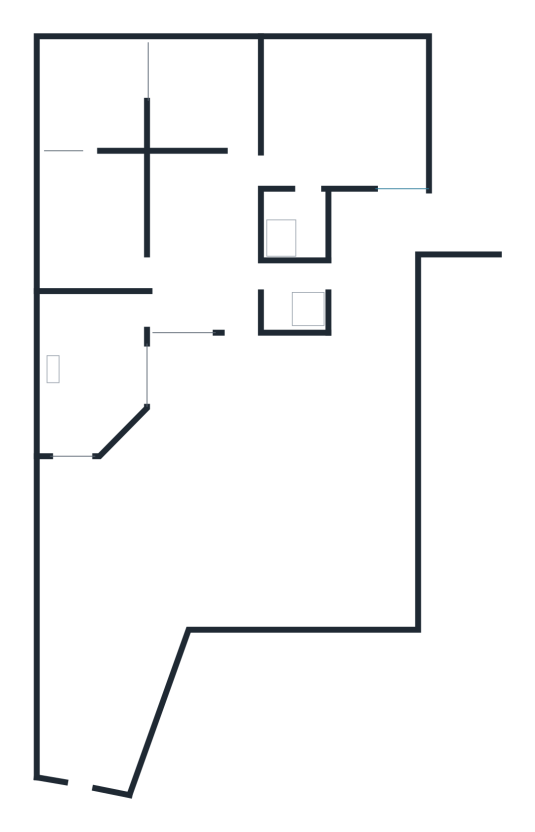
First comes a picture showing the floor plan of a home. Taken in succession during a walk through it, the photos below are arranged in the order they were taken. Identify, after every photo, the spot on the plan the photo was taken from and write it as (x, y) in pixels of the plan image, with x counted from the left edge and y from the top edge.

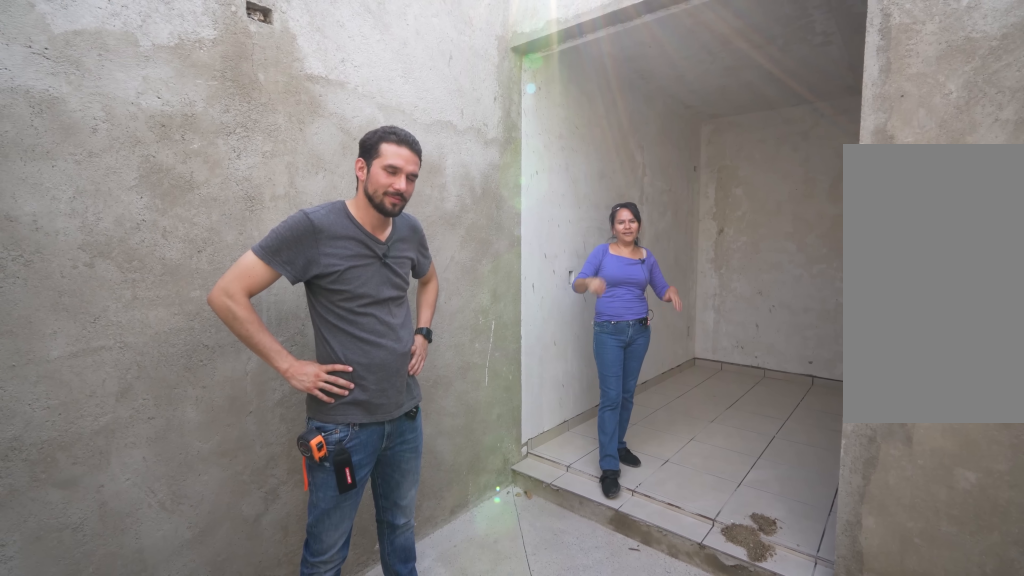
(84, 87)
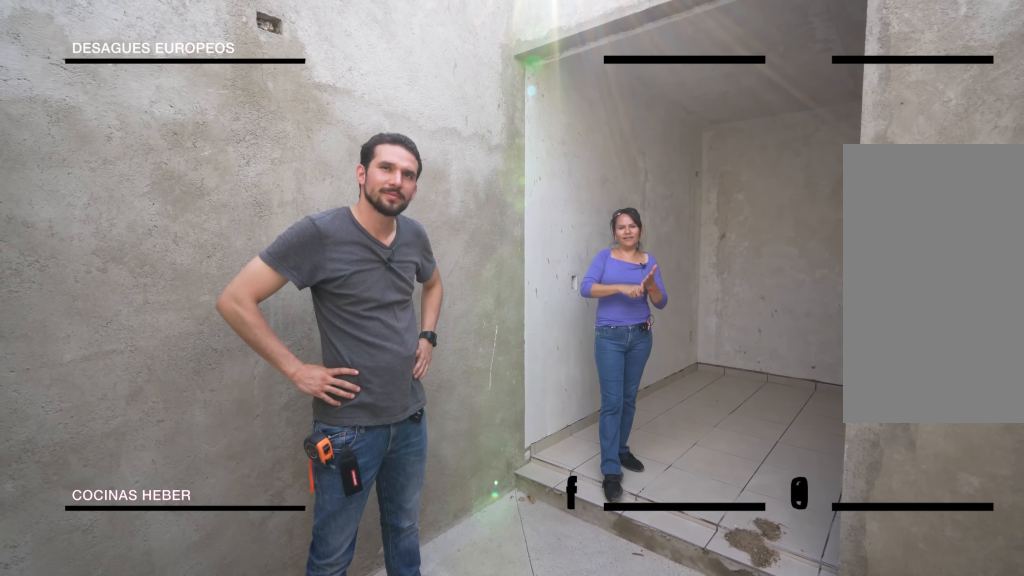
(85, 87)
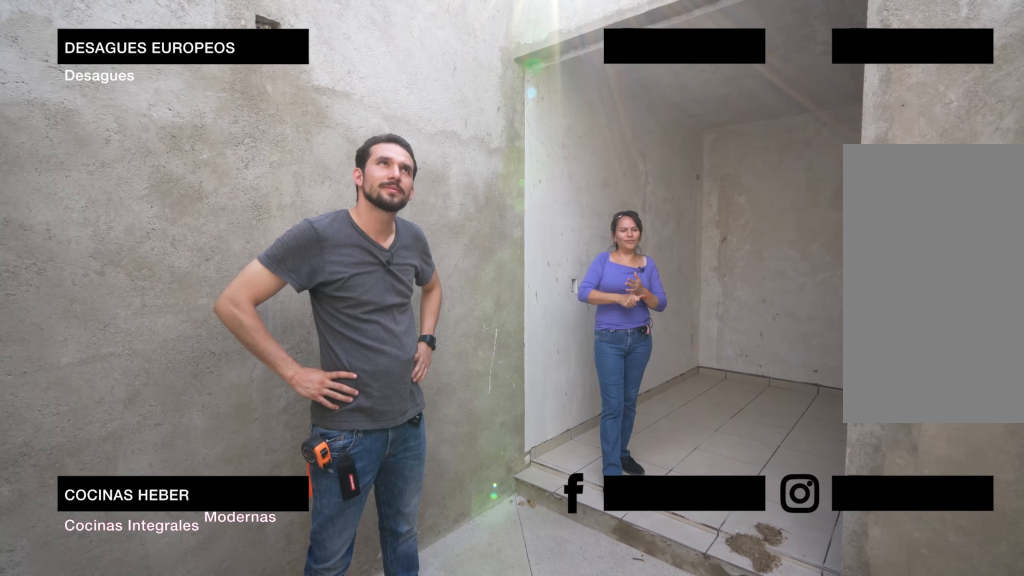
(85, 87)
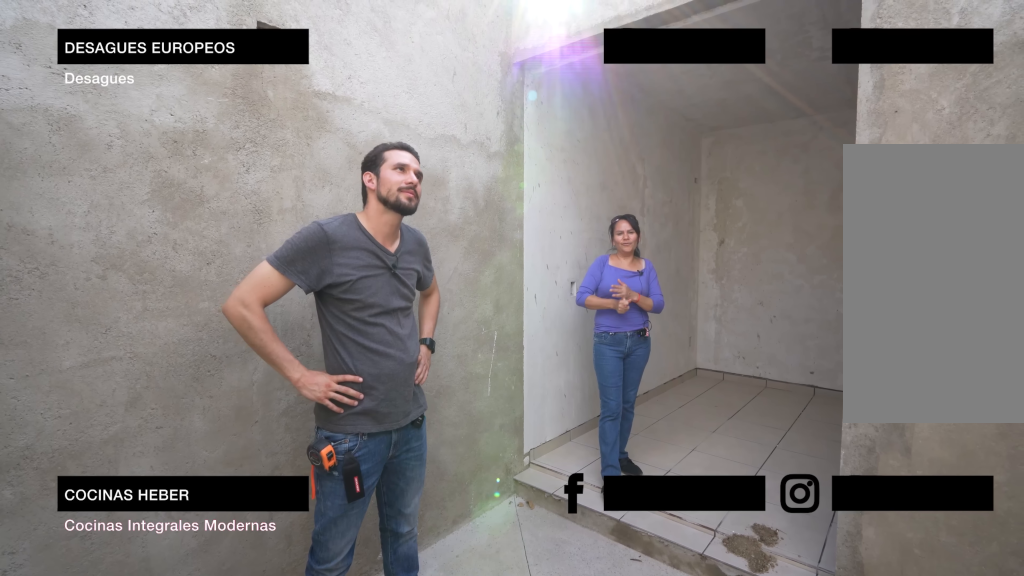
(84, 87)
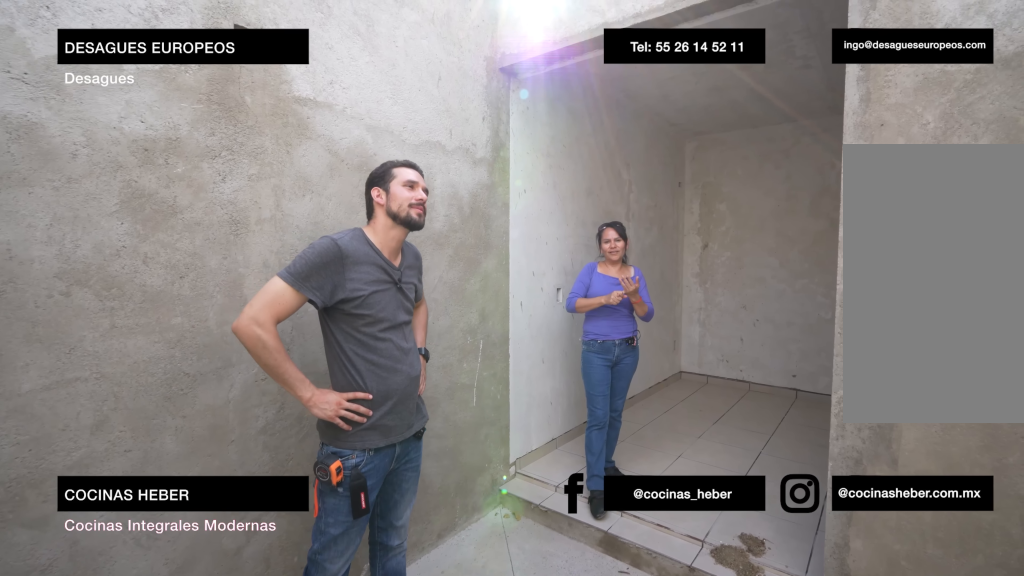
(84, 87)
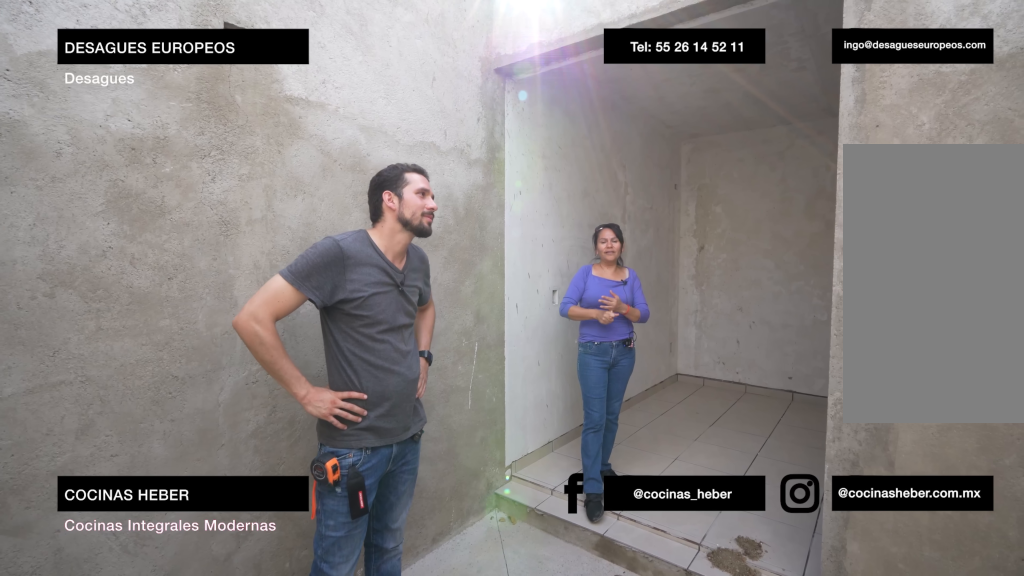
(83, 87)
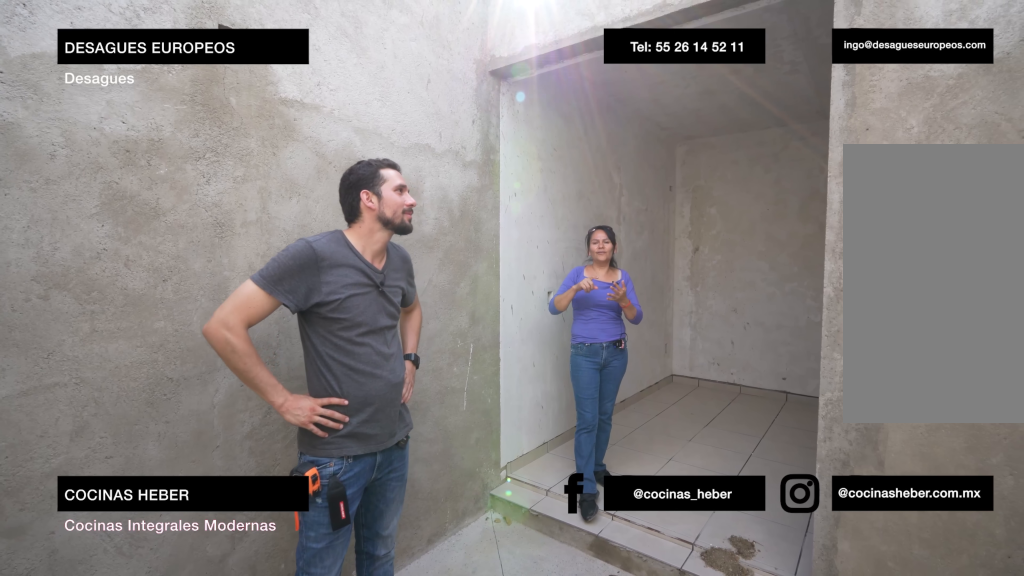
(84, 87)
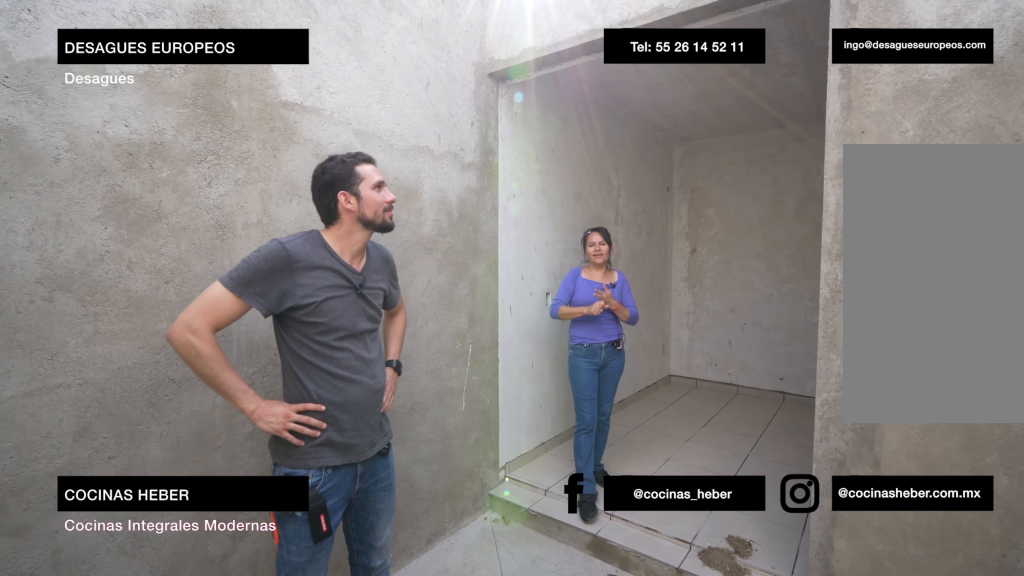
(87, 87)
